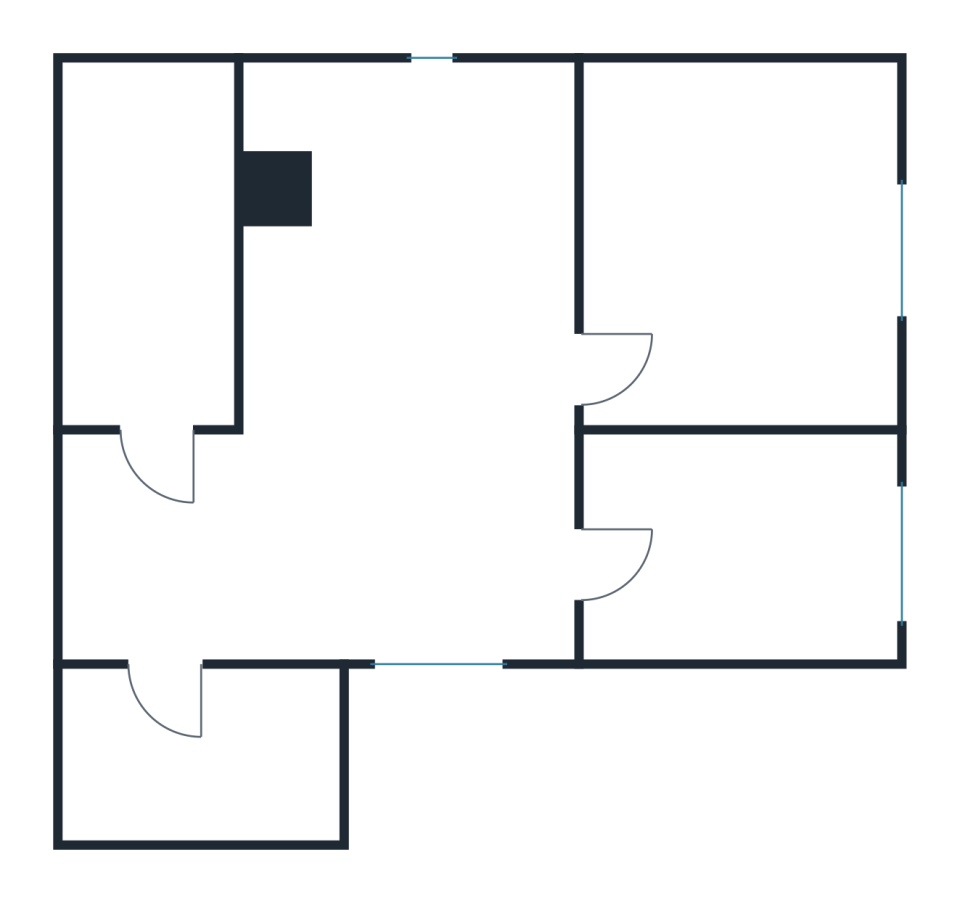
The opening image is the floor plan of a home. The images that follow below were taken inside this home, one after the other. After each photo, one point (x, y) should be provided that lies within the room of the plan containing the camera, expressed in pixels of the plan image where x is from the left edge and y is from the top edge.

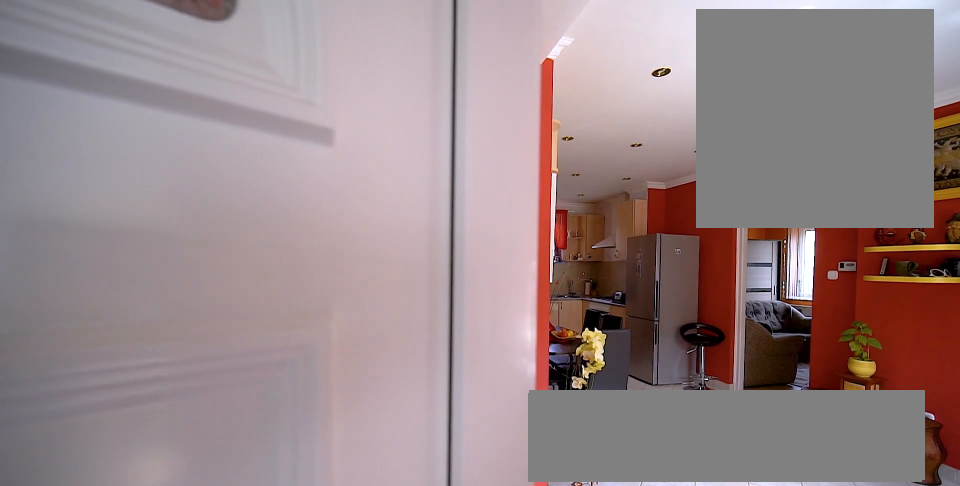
(417, 411)
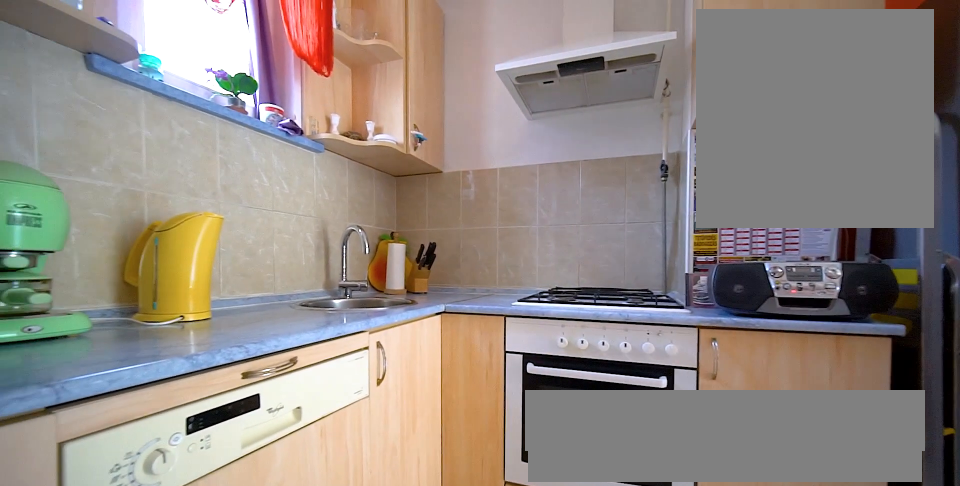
(417, 411)
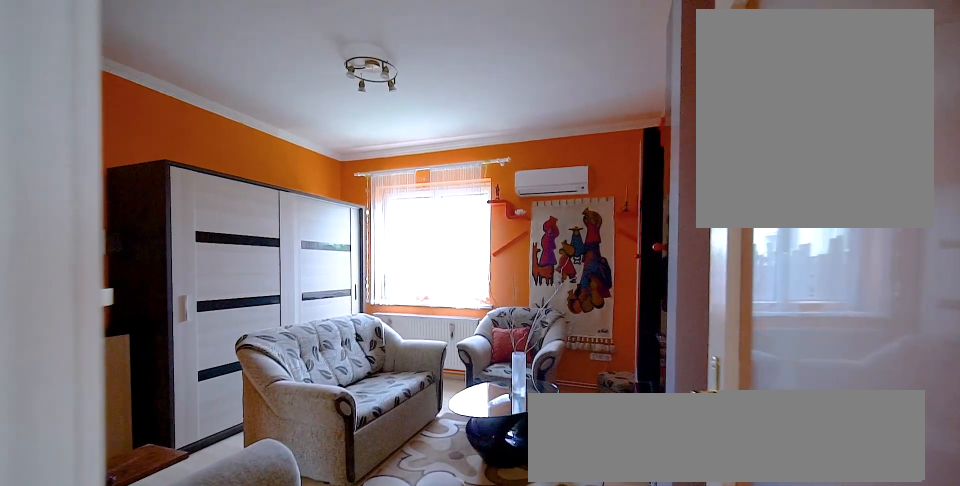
(744, 258)
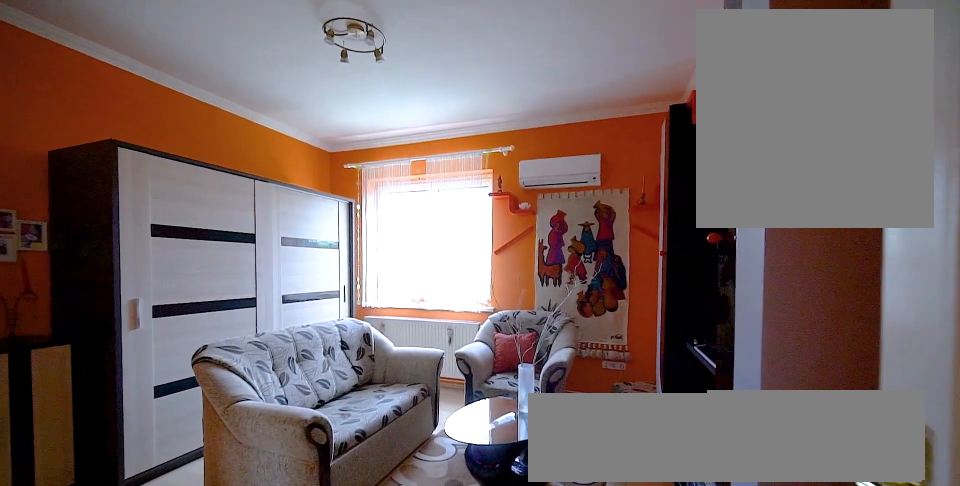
(744, 257)
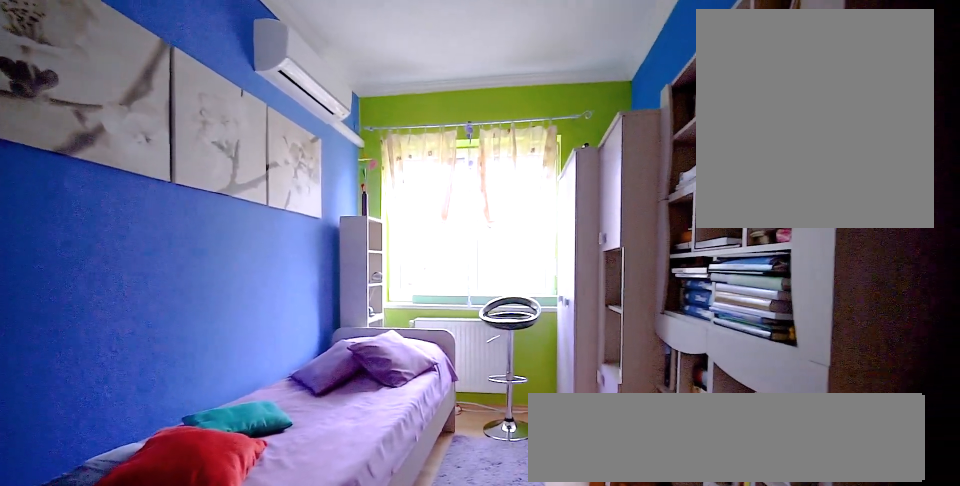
(744, 546)
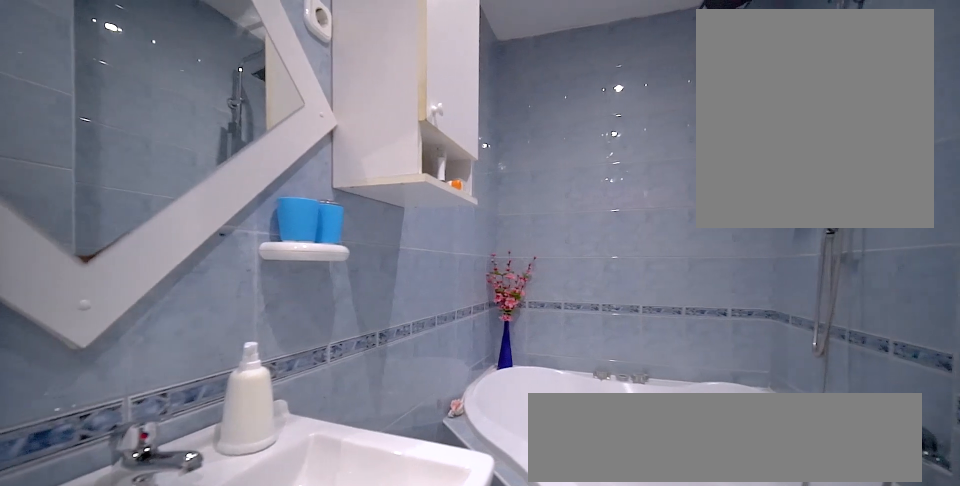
(152, 271)
